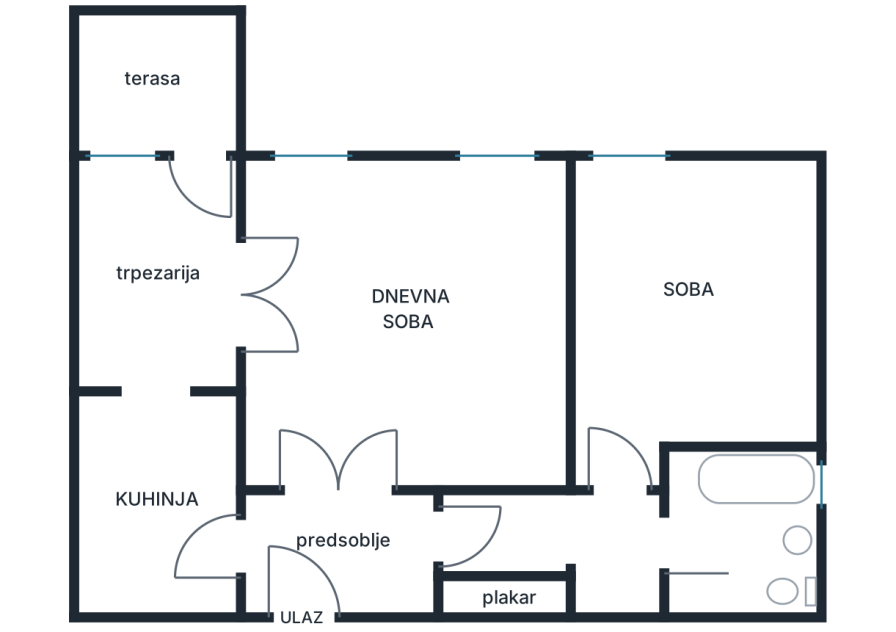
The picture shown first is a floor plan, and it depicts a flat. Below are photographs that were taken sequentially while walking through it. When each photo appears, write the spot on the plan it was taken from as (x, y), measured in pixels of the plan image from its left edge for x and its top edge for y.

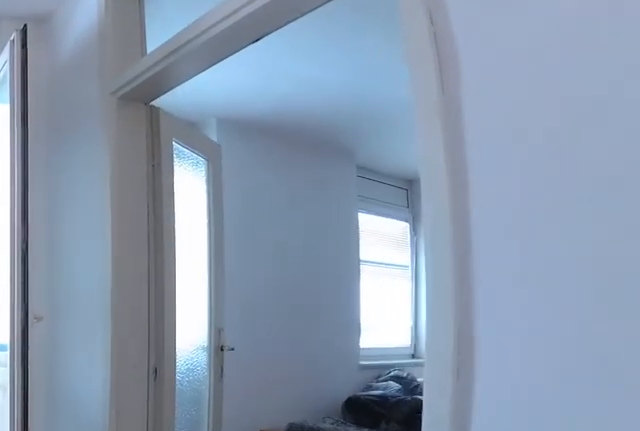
(173, 378)
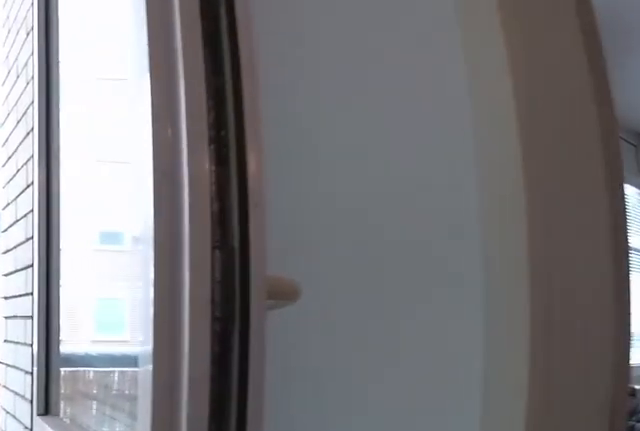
(173, 247)
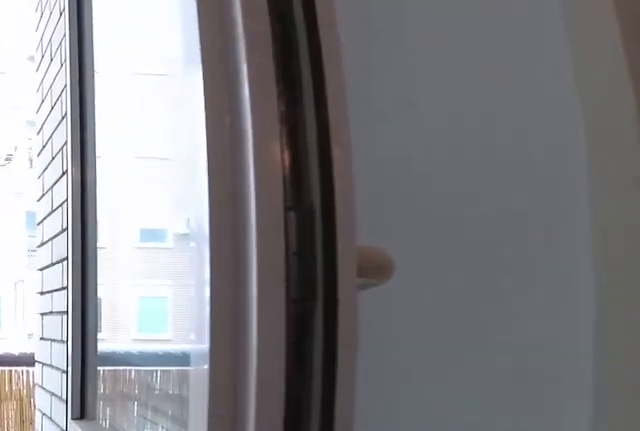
(172, 245)
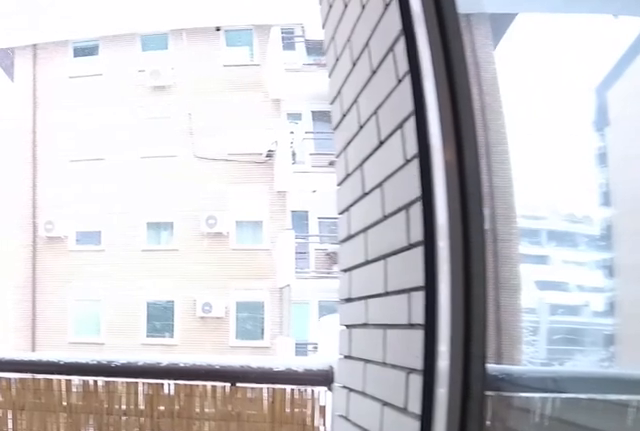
(179, 244)
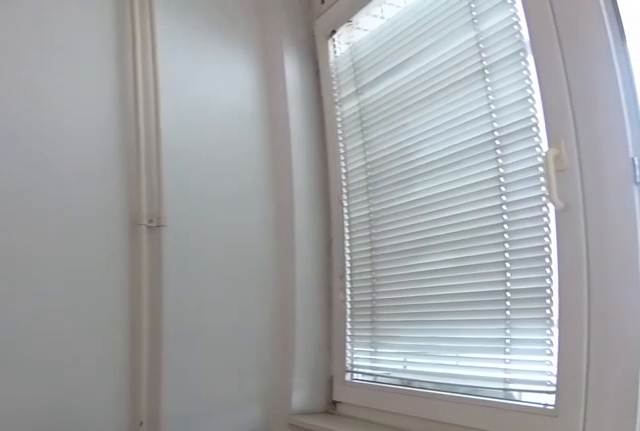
(195, 219)
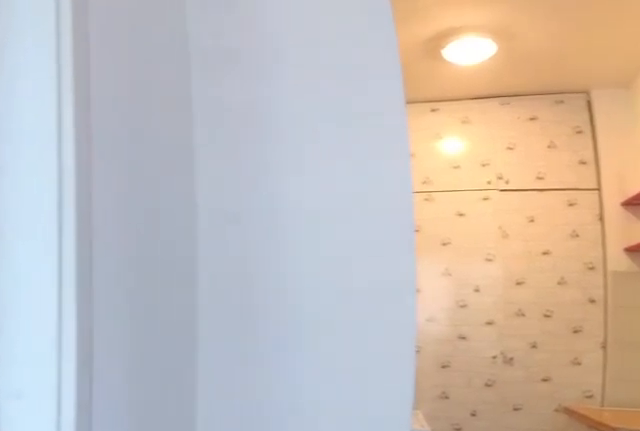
(189, 294)
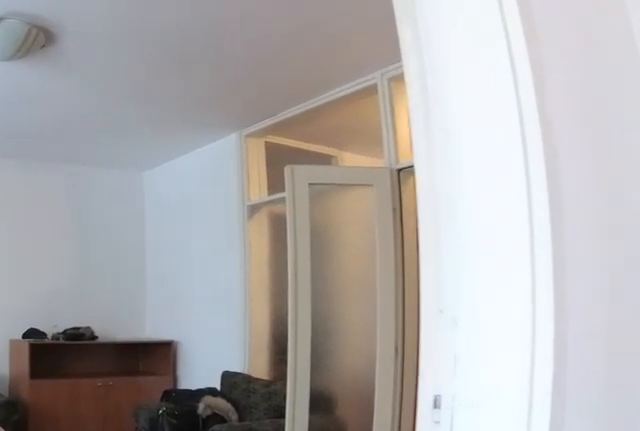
(190, 308)
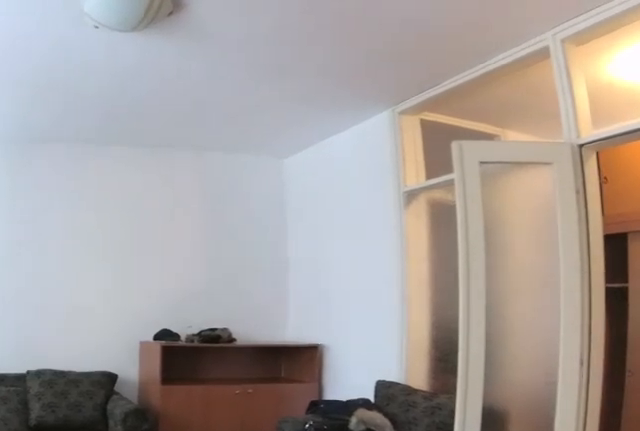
(203, 307)
